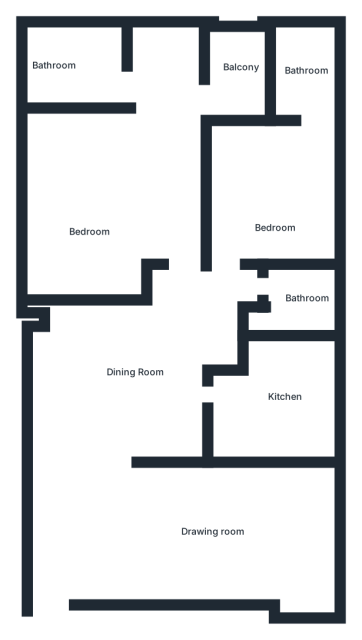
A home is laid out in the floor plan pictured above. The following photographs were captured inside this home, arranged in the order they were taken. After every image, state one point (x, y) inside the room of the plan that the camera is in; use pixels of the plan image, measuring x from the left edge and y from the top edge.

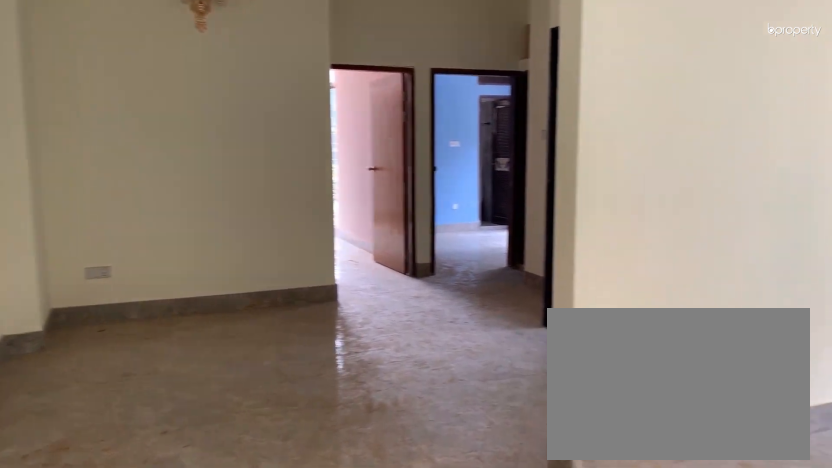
(190, 530)
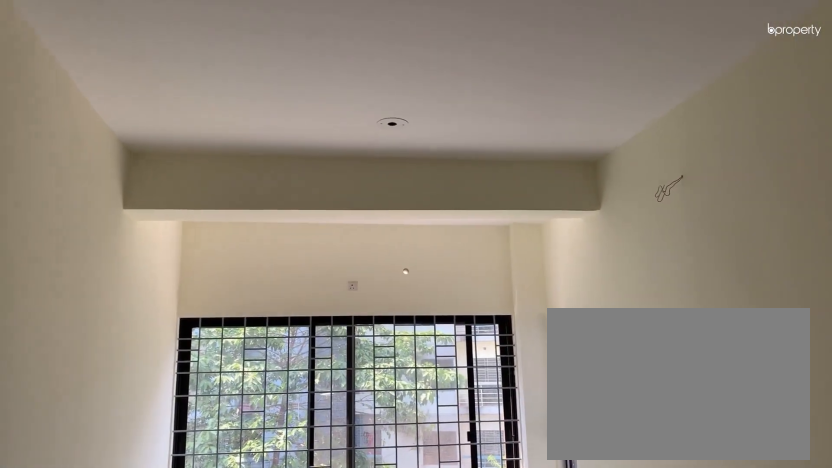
(190, 530)
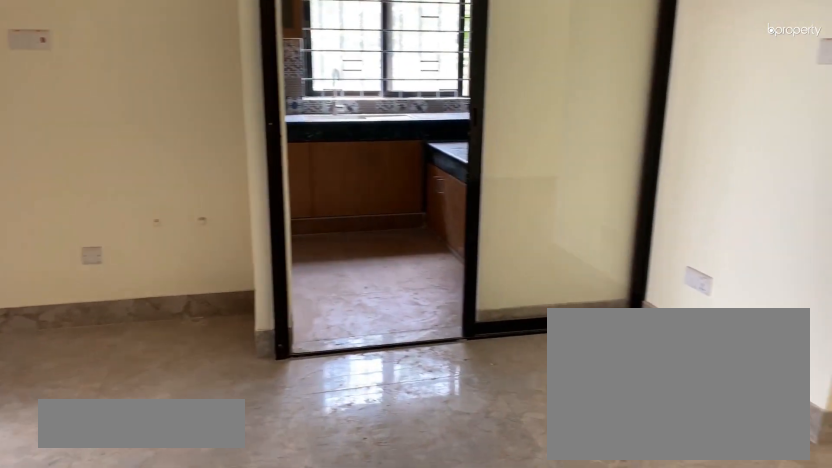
(142, 386)
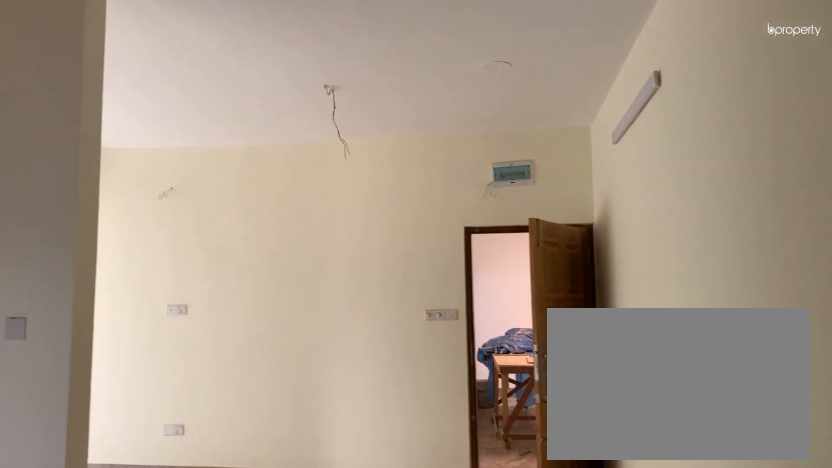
(142, 386)
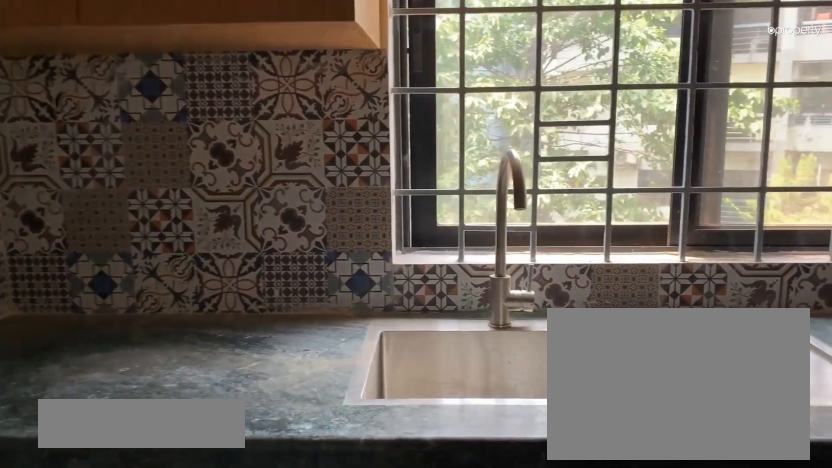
(285, 402)
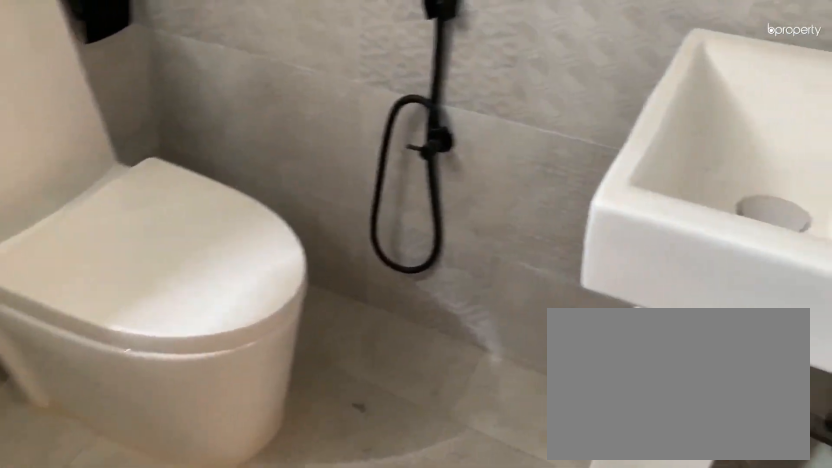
(295, 320)
